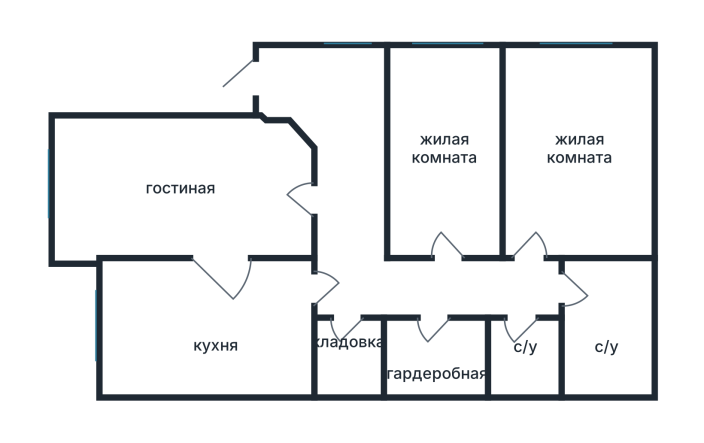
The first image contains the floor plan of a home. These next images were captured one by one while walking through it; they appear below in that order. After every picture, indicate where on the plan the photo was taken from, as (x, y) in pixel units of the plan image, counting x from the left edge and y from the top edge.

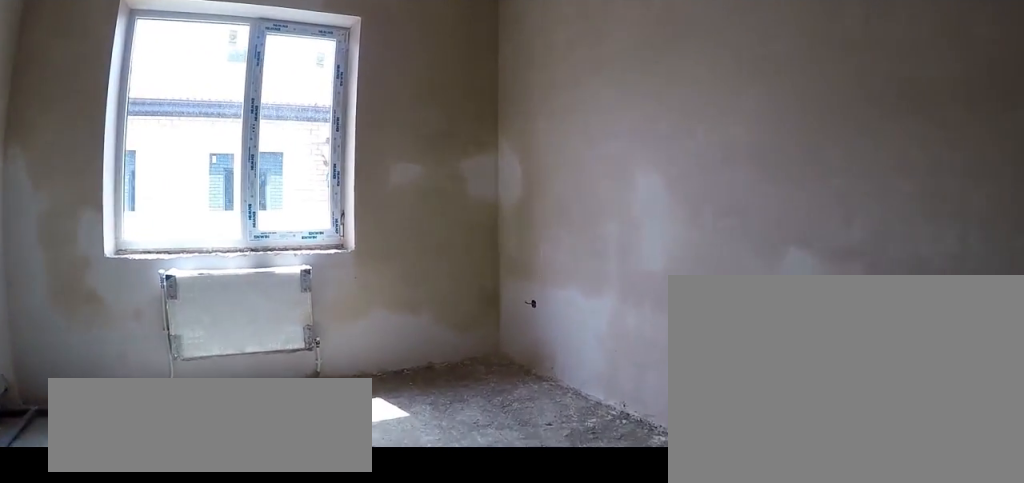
(574, 149)
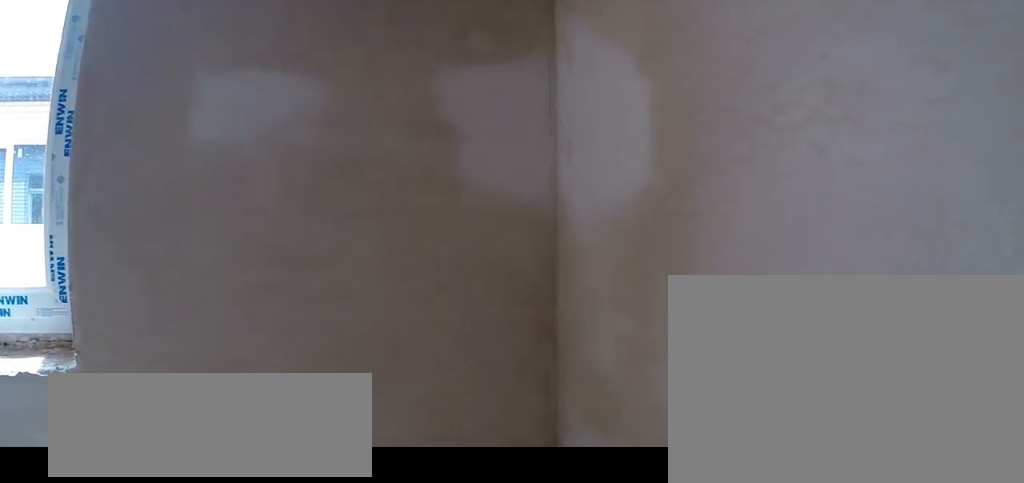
(614, 103)
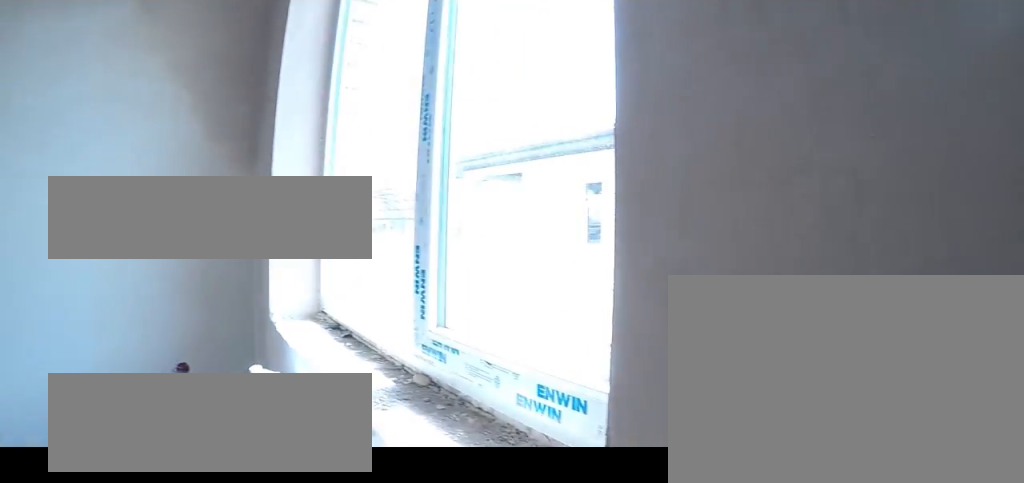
(630, 75)
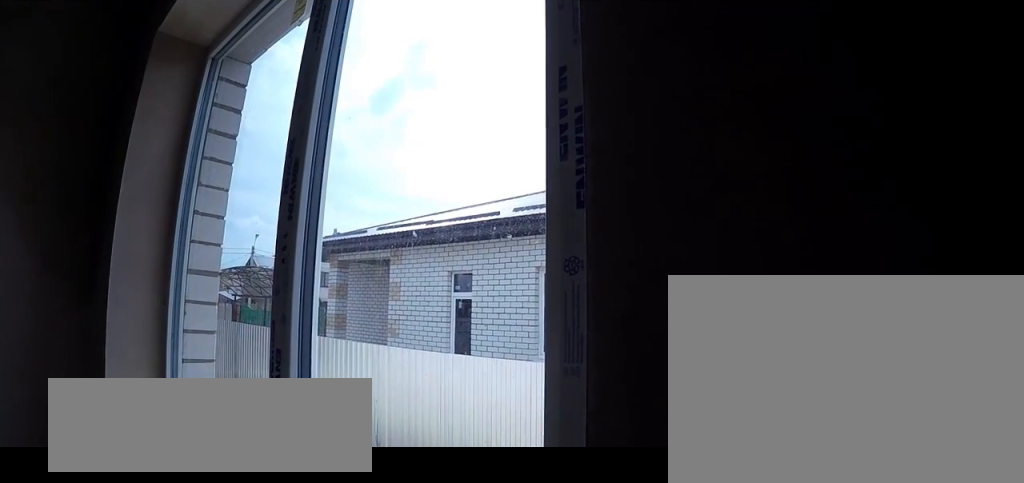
(630, 74)
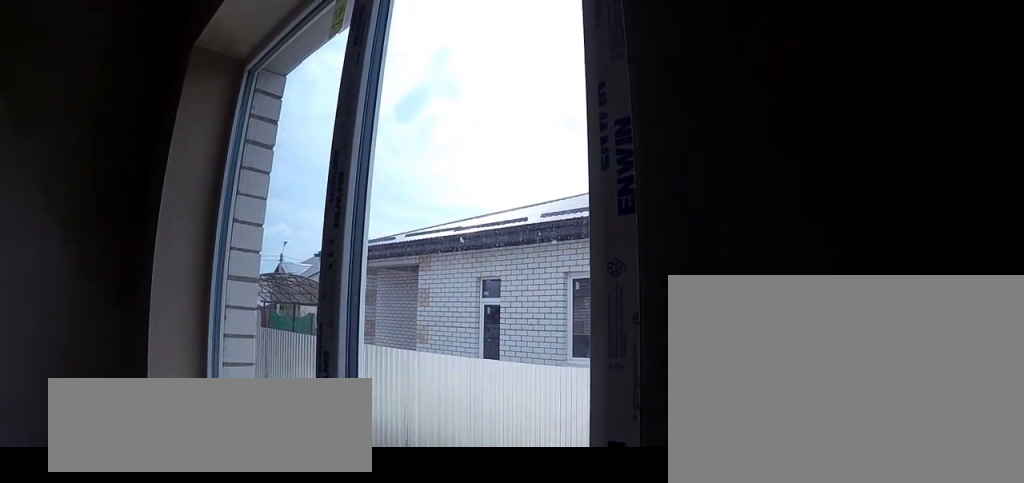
(630, 74)
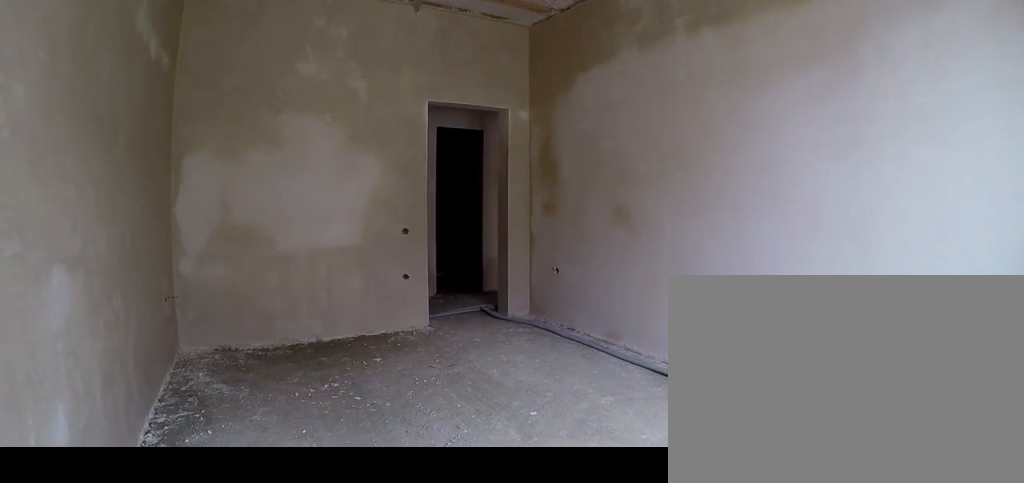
(630, 74)
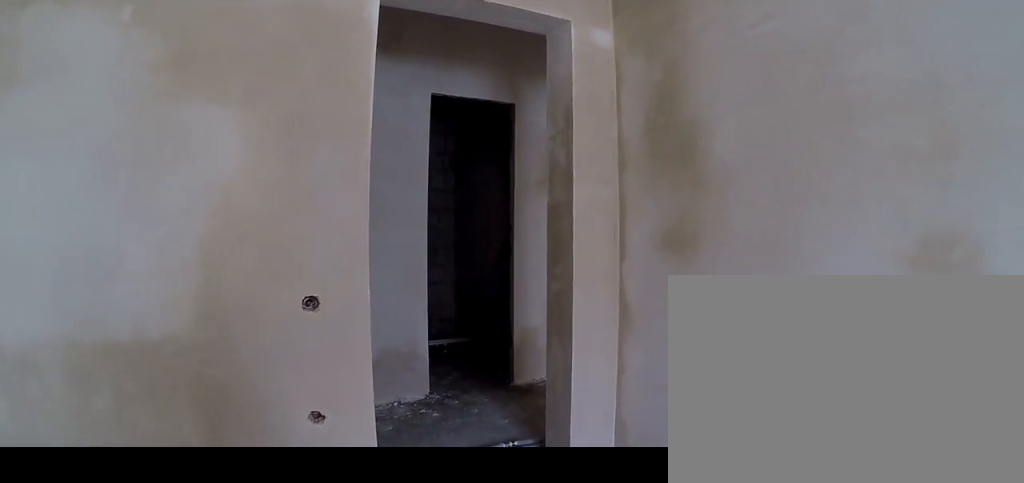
(562, 195)
